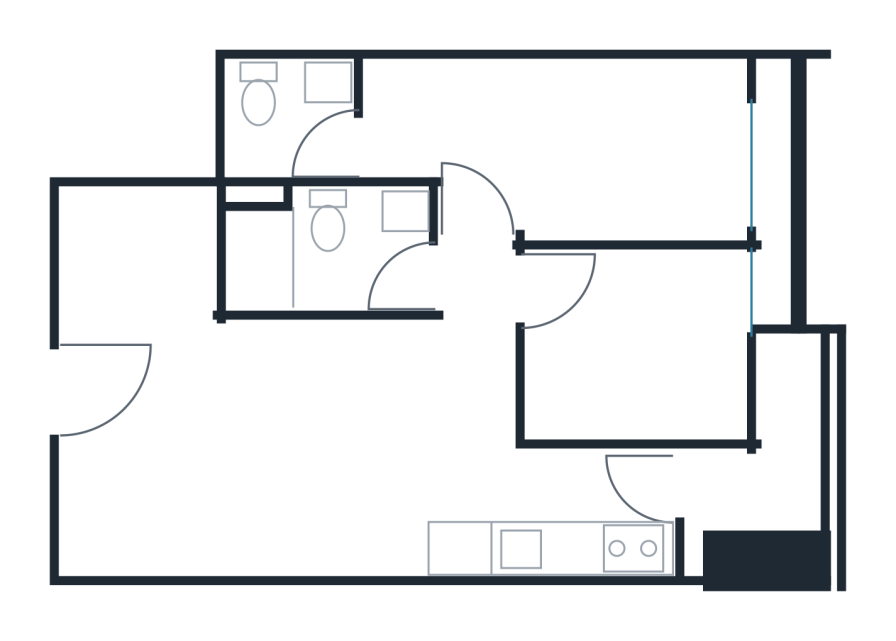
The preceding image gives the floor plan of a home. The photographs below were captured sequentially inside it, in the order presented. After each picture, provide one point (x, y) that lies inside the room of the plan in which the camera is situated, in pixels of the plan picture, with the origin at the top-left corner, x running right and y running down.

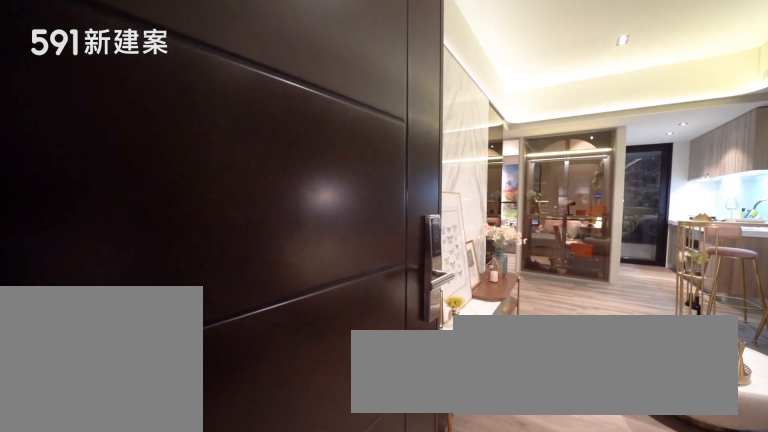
(104, 396)
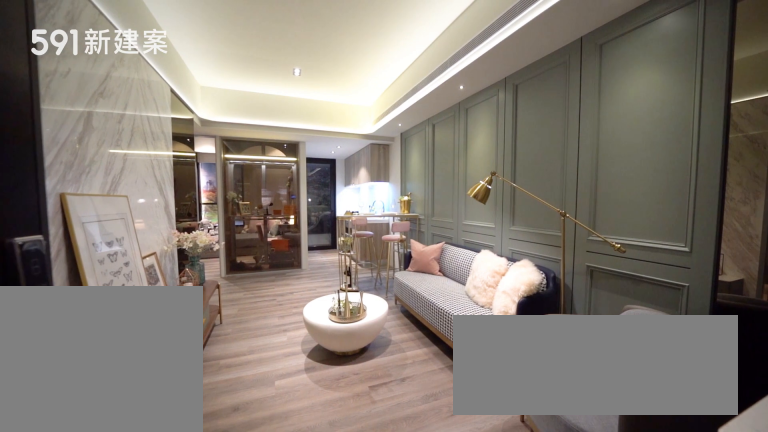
(244, 445)
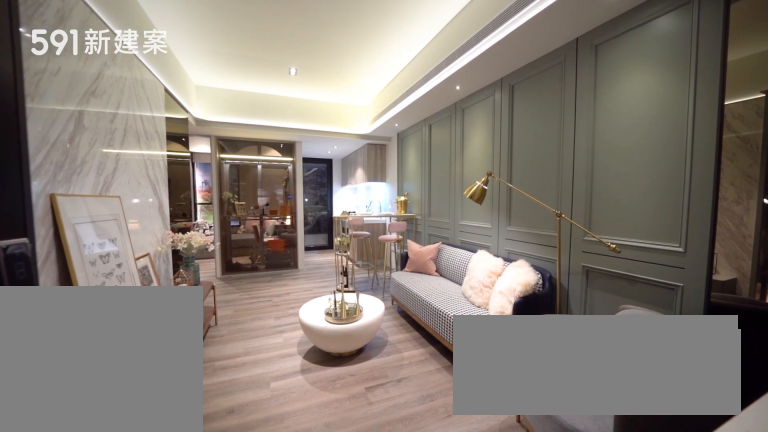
(244, 445)
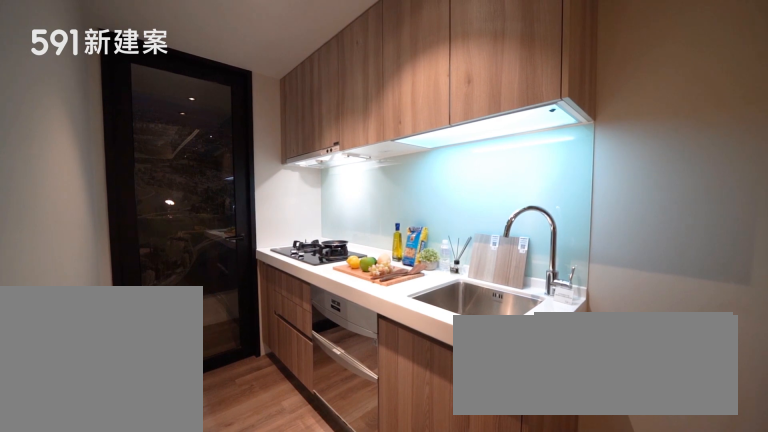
(549, 513)
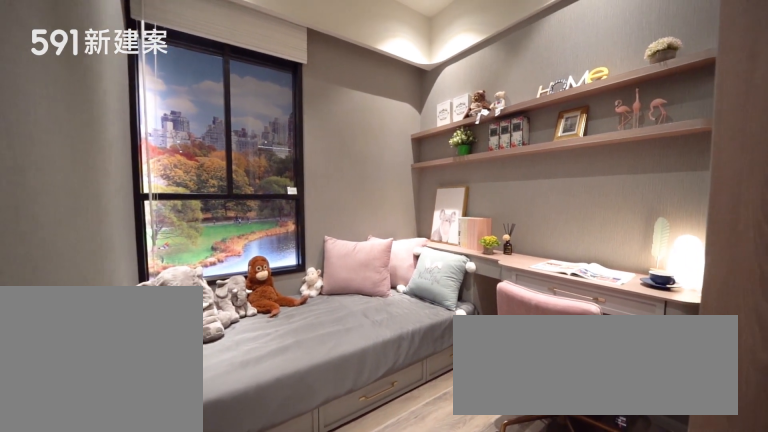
(637, 347)
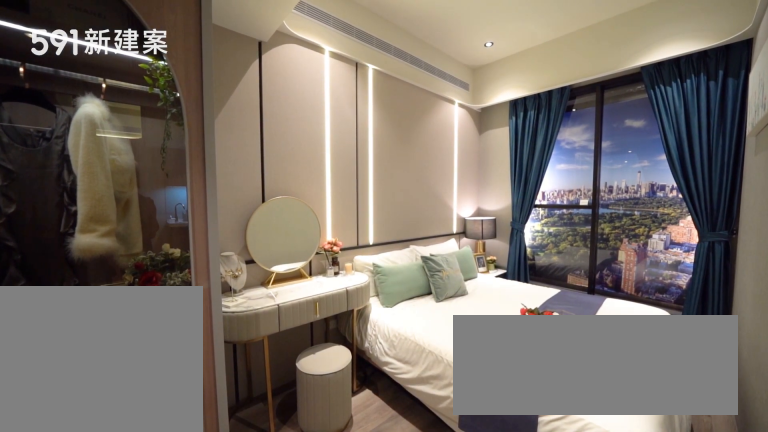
(564, 146)
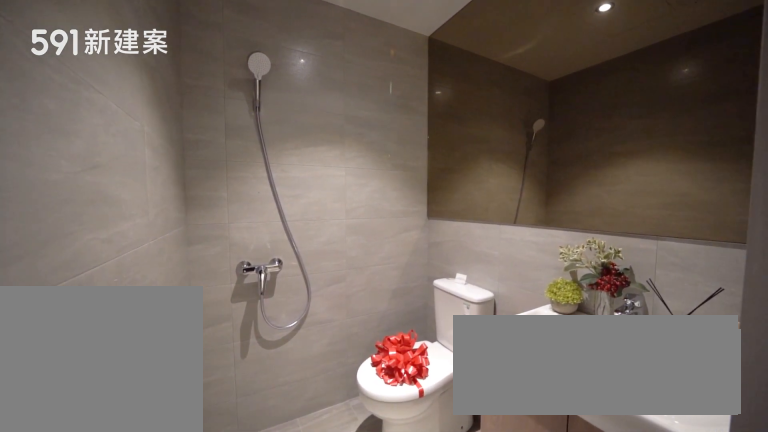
(283, 118)
